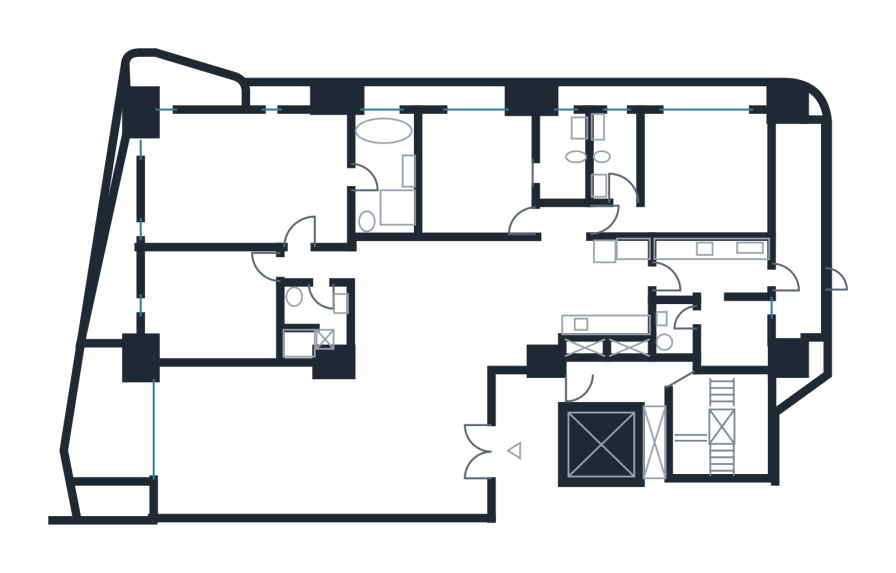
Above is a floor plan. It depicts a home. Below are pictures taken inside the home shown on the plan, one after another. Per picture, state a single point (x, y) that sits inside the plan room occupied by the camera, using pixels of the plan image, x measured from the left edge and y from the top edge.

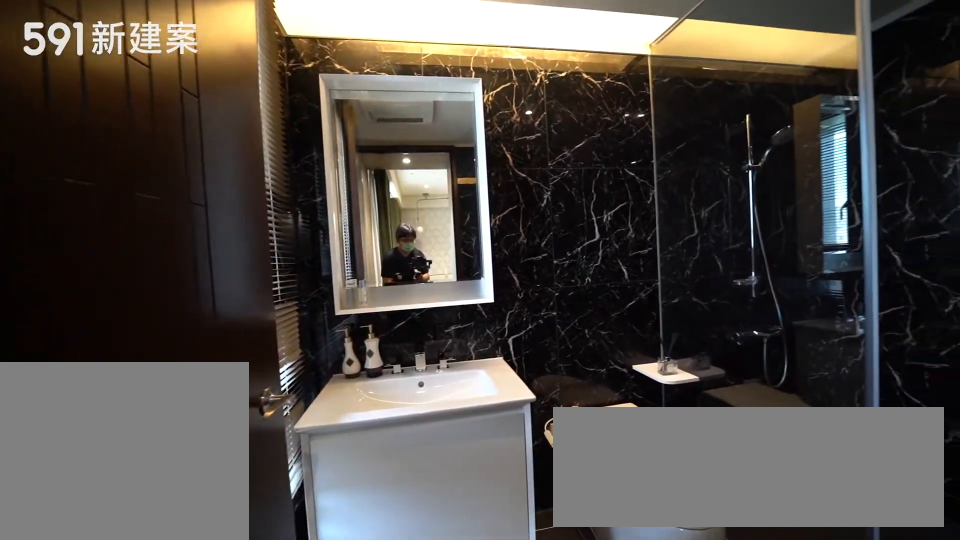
(564, 167)
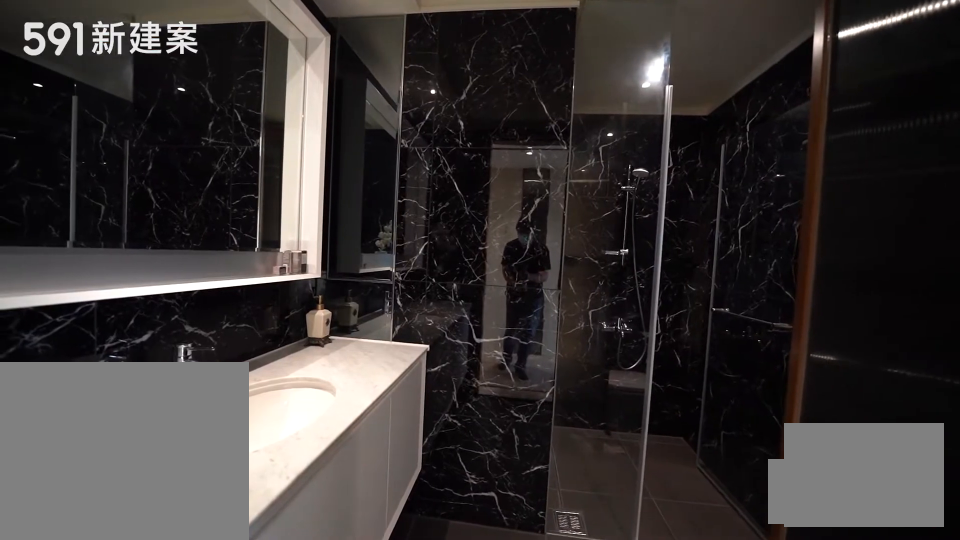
(314, 319)
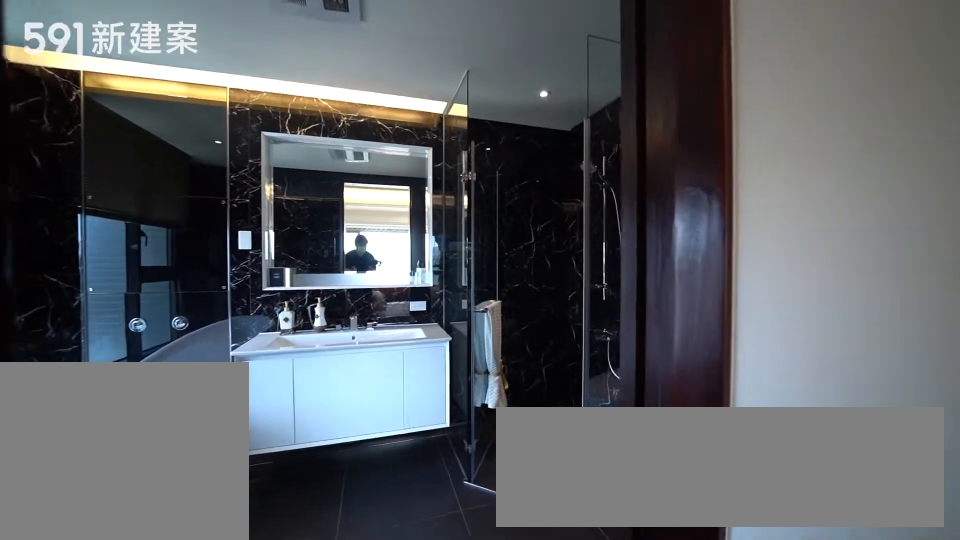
(380, 171)
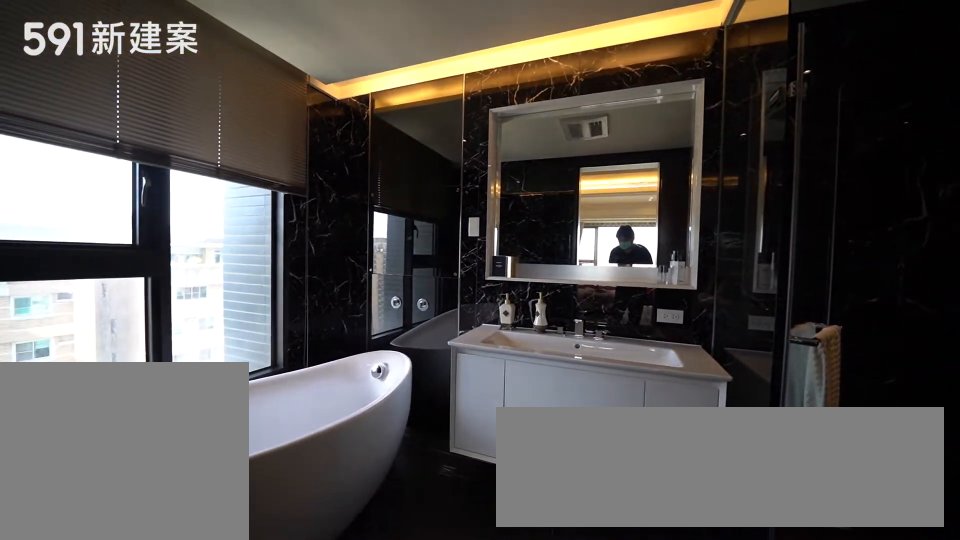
(380, 171)
